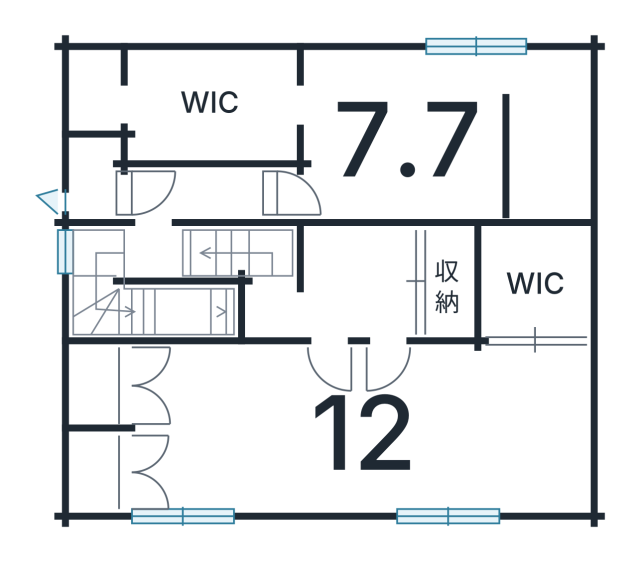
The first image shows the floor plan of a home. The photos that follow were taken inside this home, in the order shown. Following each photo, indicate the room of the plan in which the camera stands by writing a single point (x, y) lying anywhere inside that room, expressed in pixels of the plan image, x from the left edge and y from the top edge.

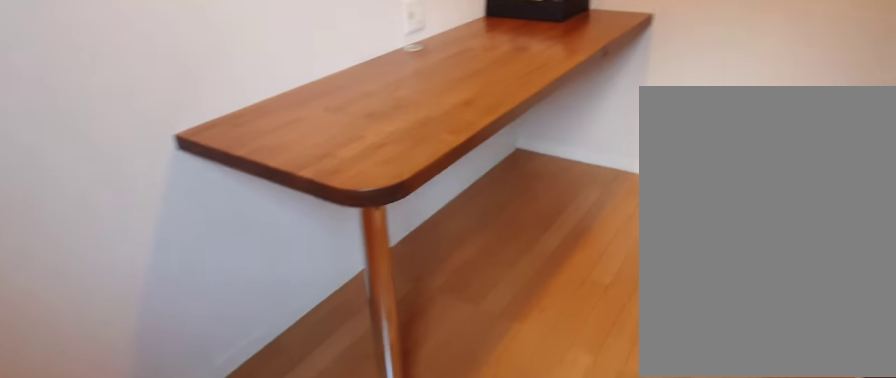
(394, 144)
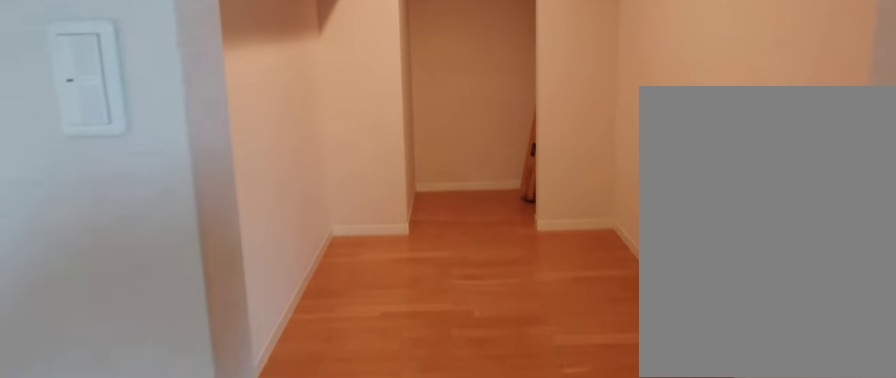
(197, 108)
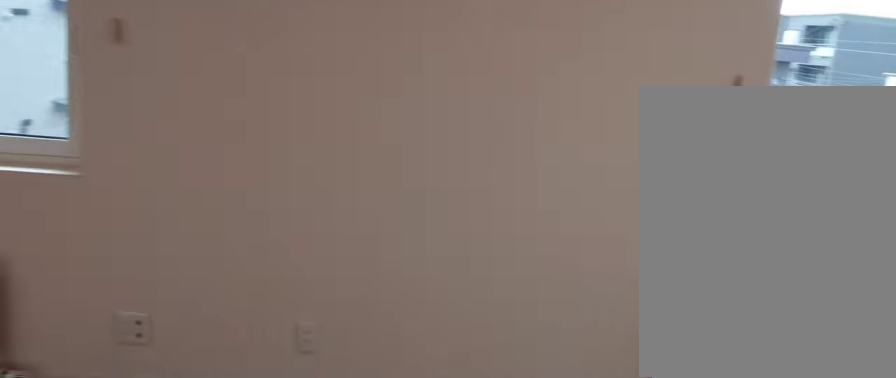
(357, 446)
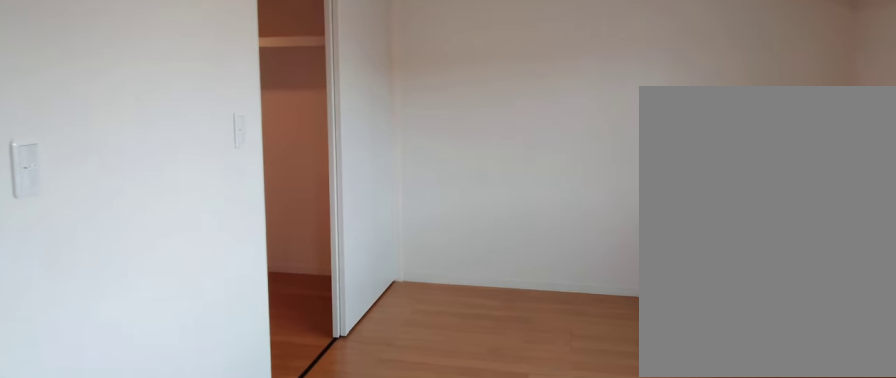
(357, 446)
